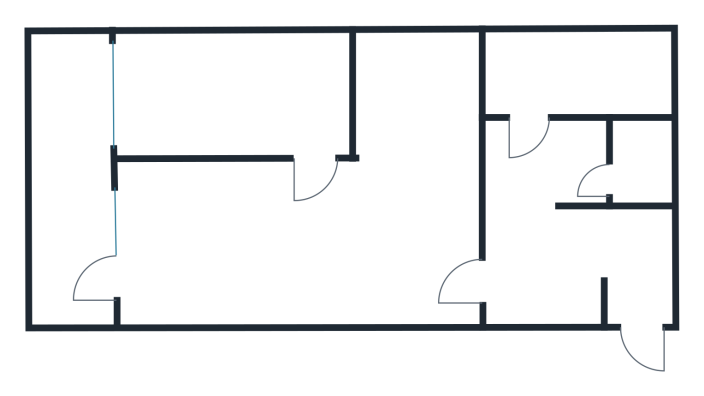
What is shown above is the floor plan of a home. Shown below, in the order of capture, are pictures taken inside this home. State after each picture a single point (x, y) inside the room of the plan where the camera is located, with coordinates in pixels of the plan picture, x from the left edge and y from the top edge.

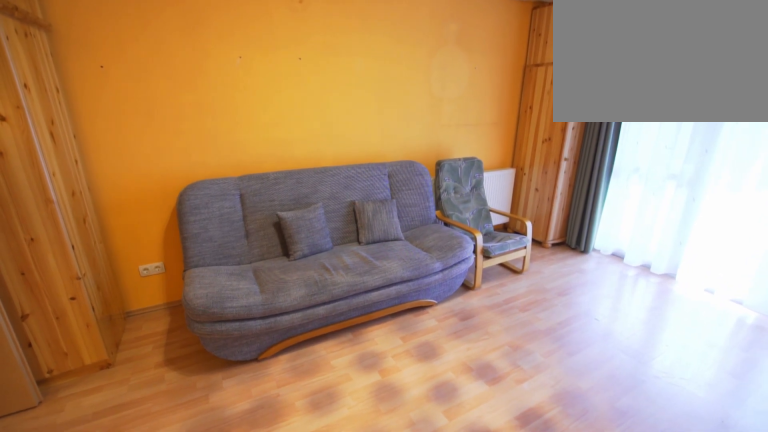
(300, 230)
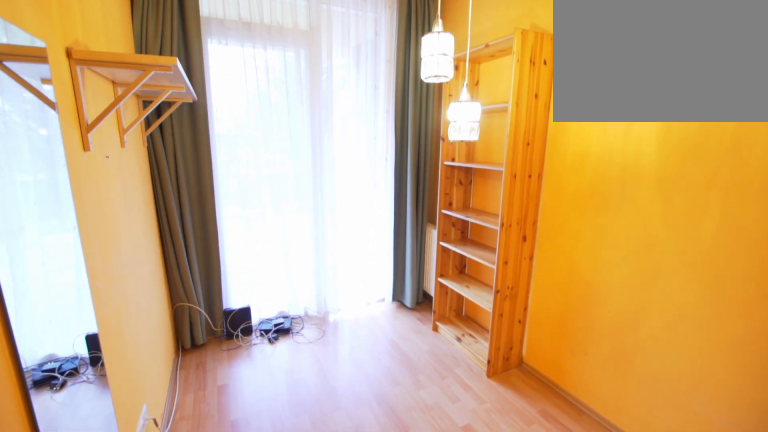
(237, 98)
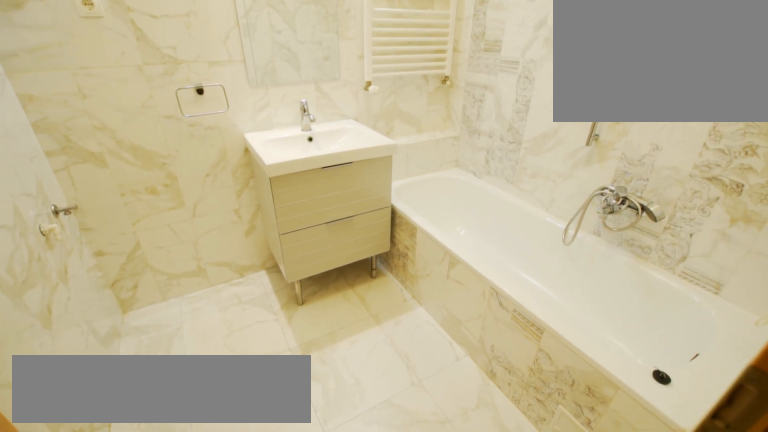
(569, 62)
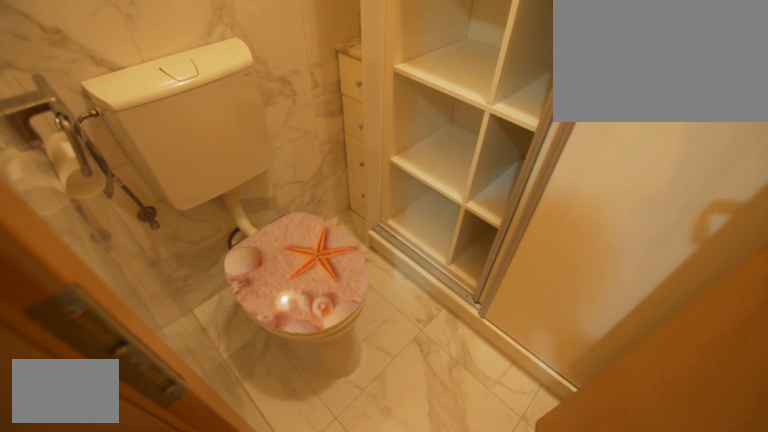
(640, 154)
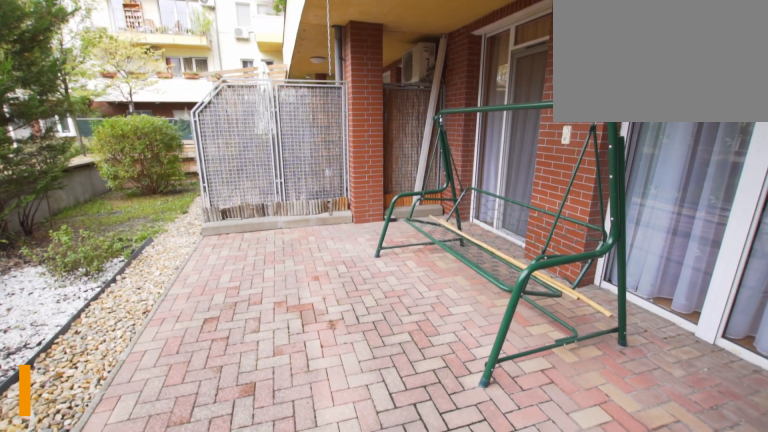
(70, 189)
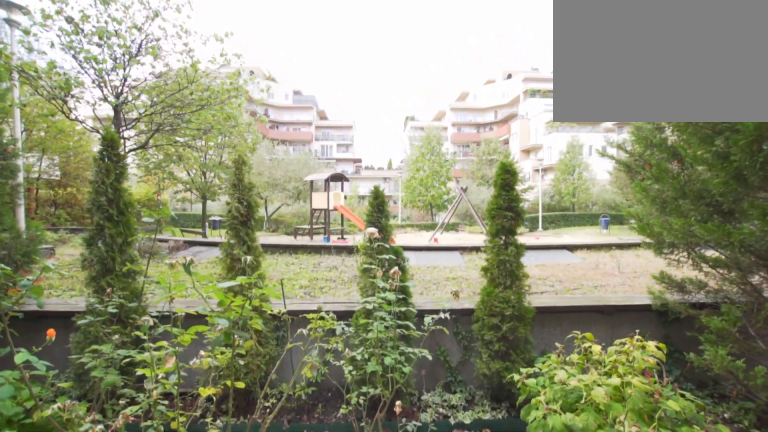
(70, 189)
